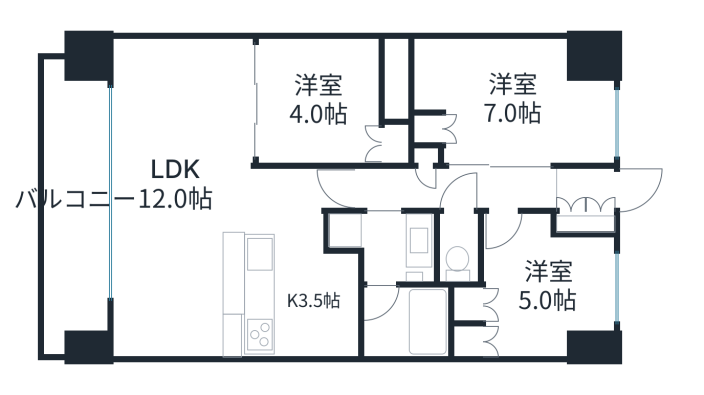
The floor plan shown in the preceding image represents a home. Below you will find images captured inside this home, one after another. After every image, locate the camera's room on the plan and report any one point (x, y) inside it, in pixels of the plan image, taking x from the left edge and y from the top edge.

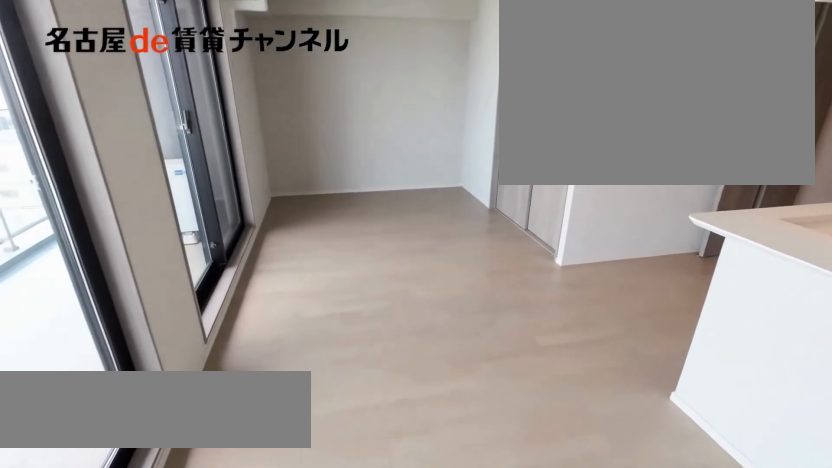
(176, 188)
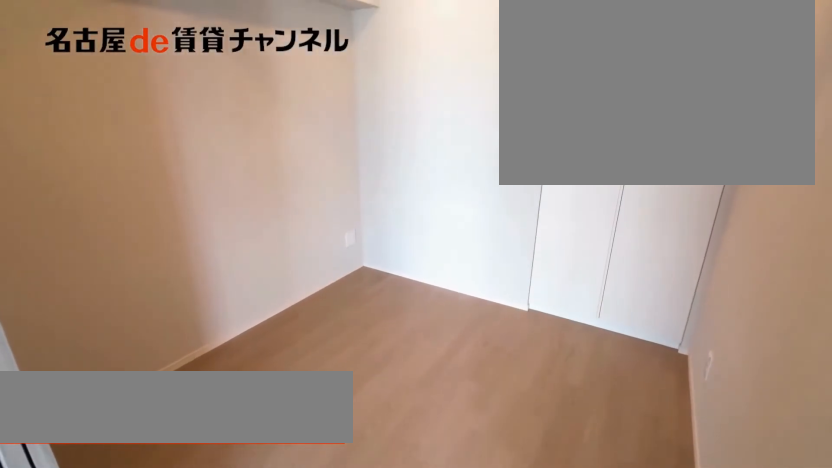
(318, 104)
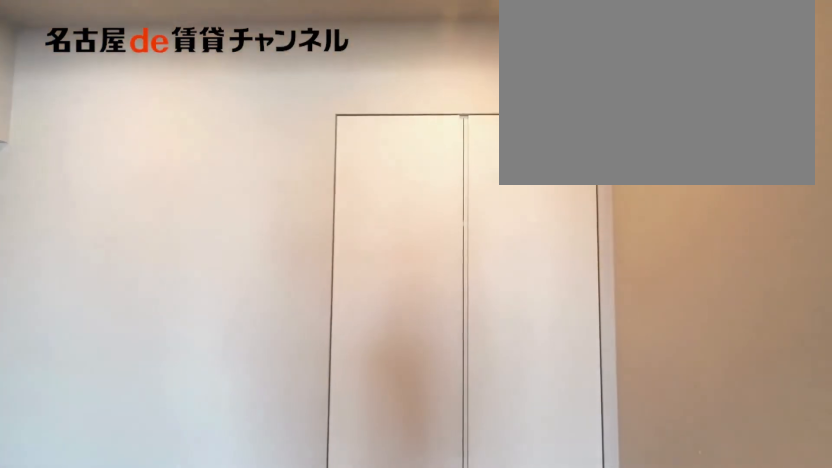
(318, 104)
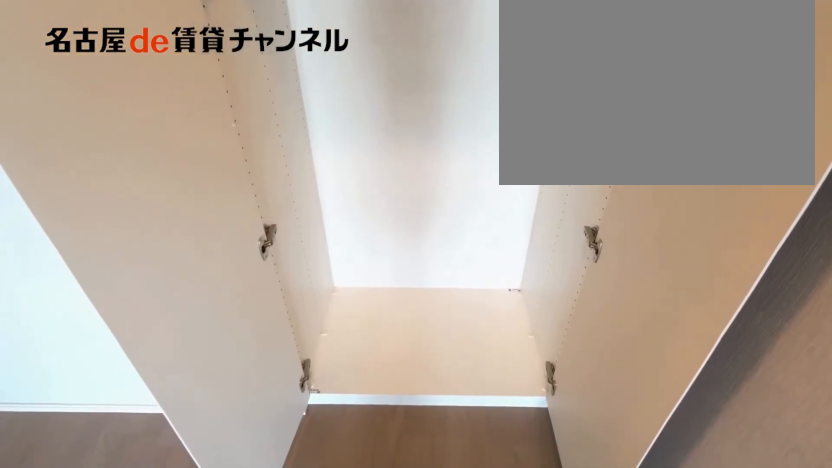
(397, 145)
